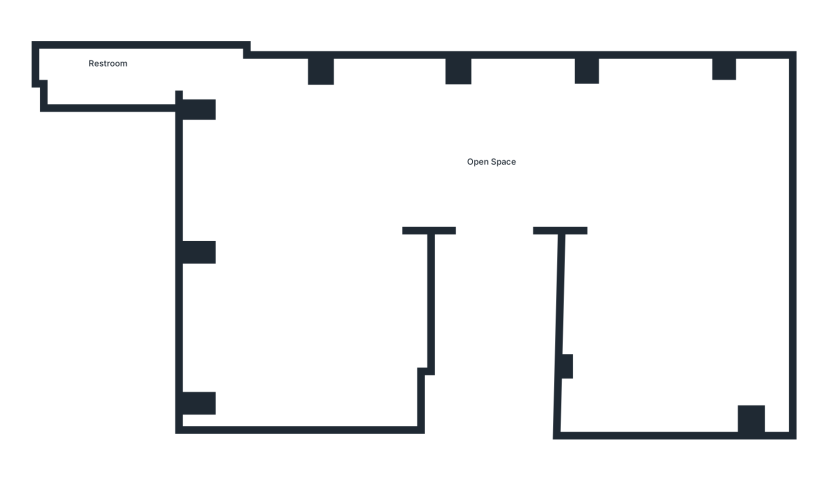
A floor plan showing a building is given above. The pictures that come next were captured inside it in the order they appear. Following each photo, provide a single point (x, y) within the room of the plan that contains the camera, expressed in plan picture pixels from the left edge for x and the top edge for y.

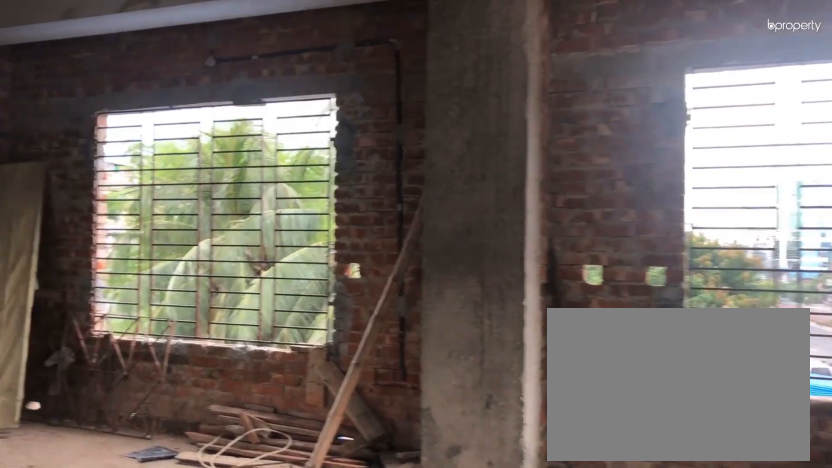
(437, 144)
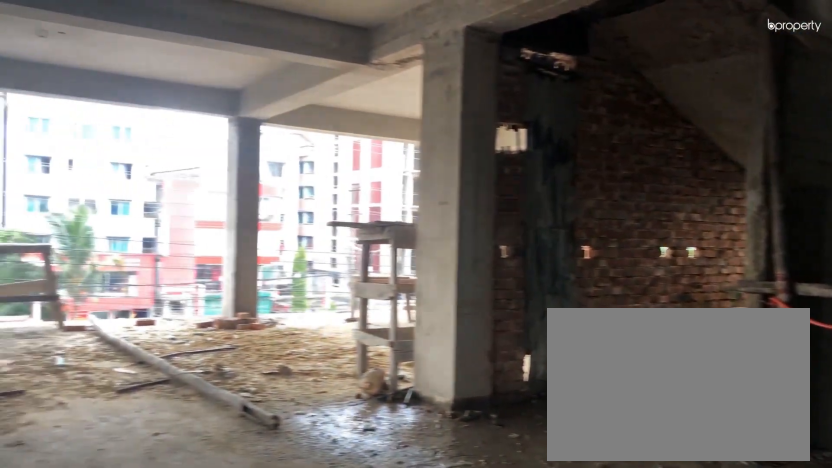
(391, 153)
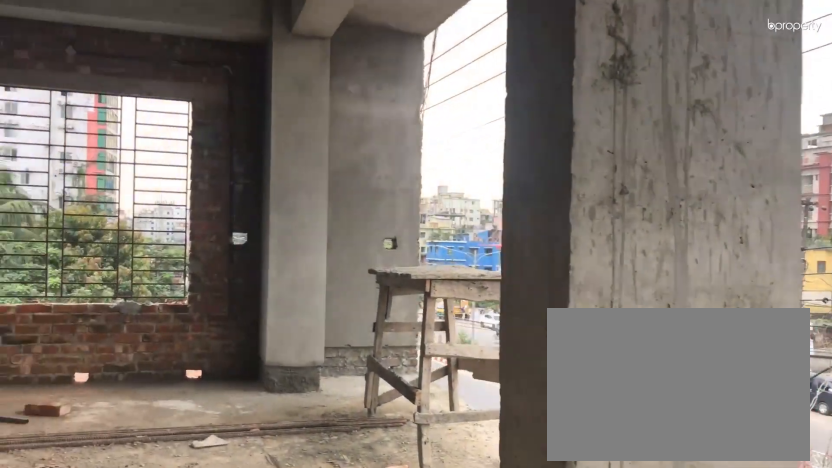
(659, 158)
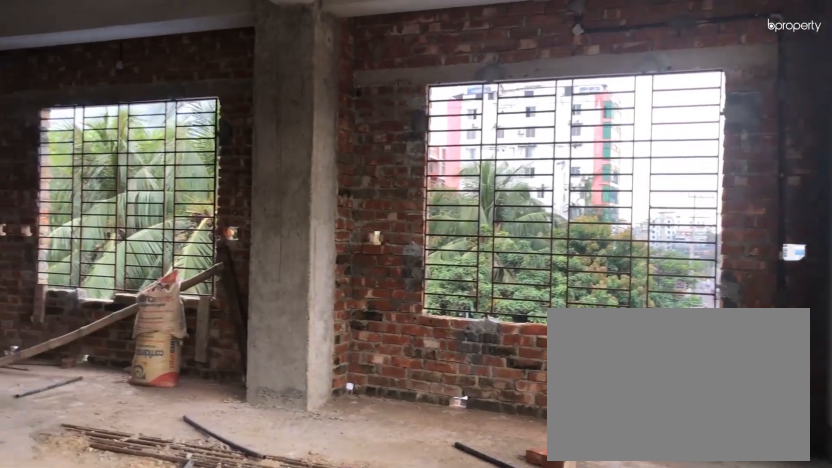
(659, 159)
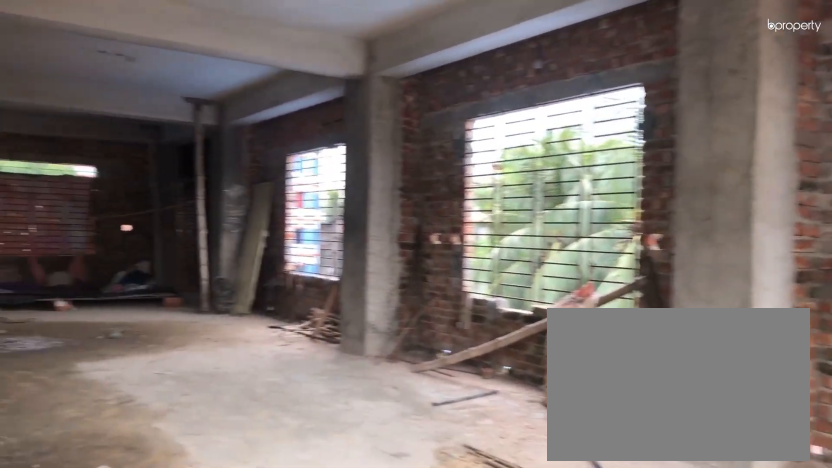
(659, 159)
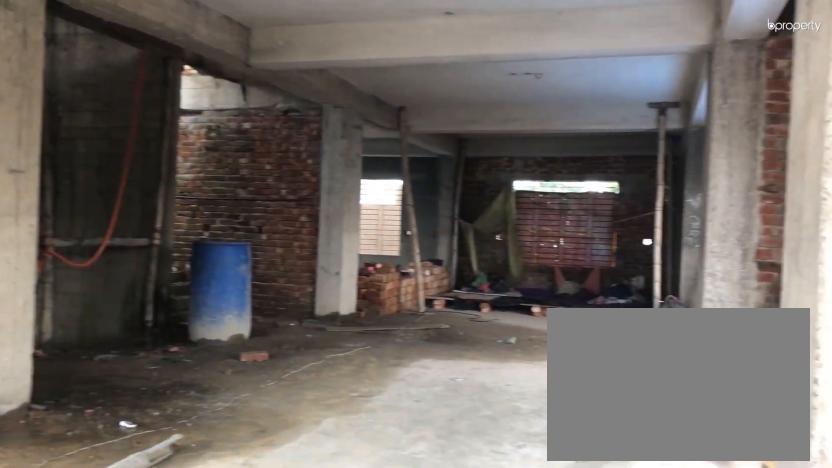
(576, 147)
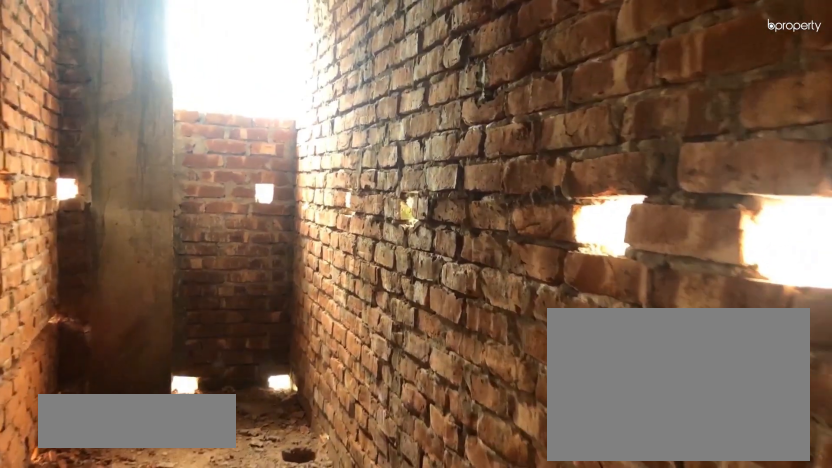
(220, 80)
